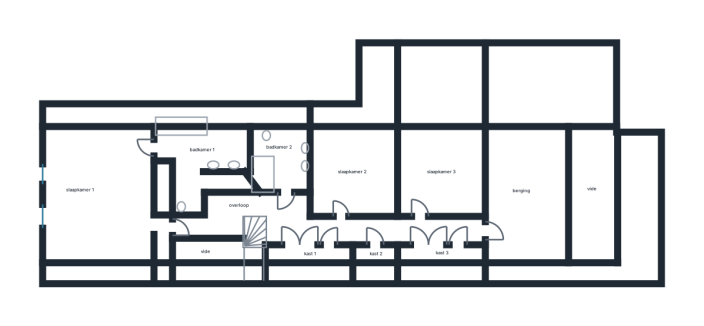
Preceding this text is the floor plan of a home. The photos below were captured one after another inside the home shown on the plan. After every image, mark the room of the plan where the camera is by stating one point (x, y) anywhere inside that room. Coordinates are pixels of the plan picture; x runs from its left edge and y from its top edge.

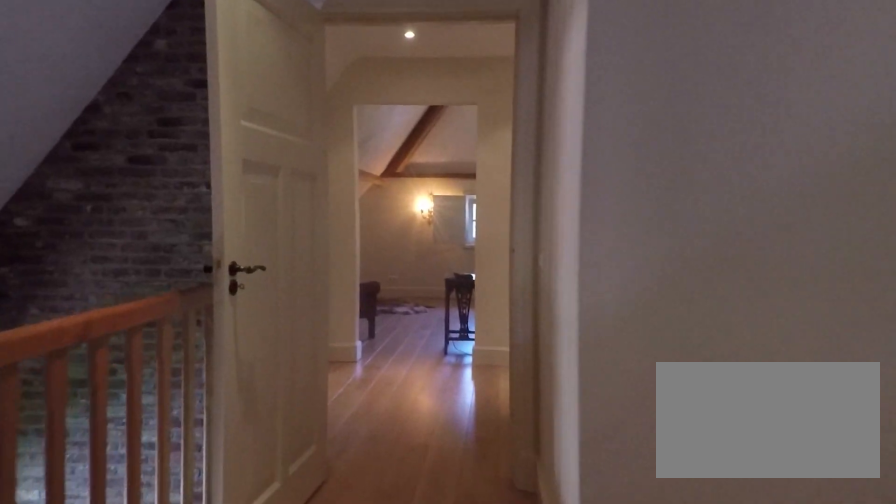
(314, 223)
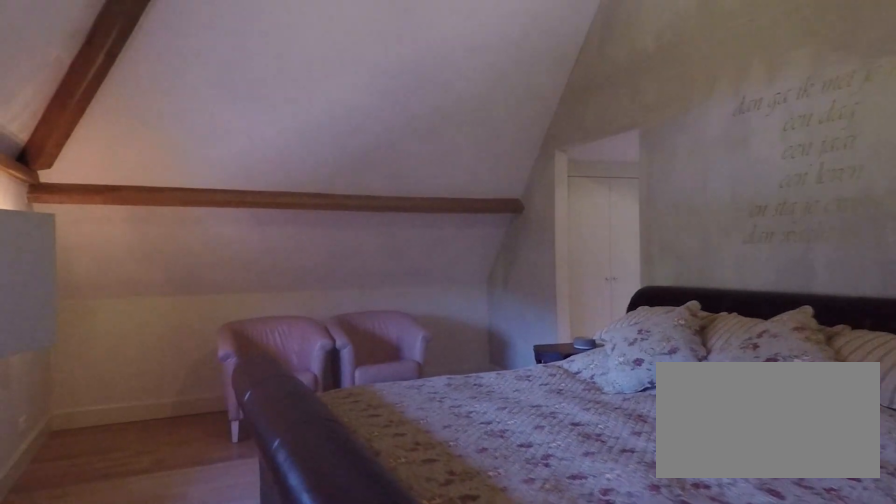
(104, 196)
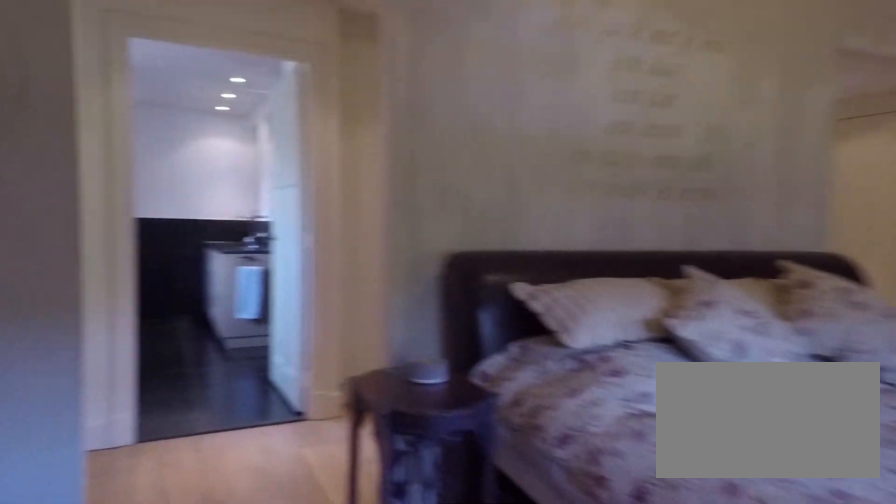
(104, 196)
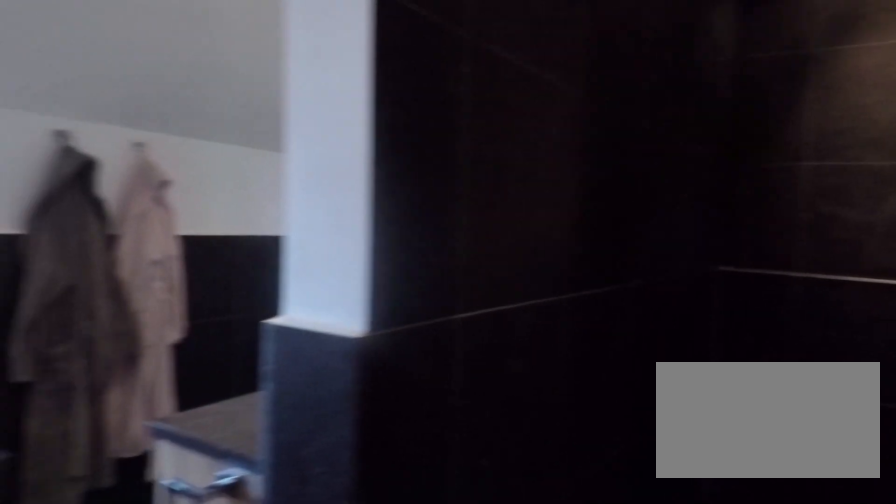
(203, 156)
